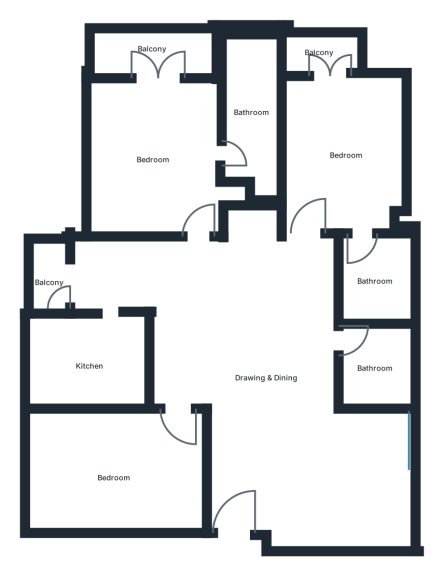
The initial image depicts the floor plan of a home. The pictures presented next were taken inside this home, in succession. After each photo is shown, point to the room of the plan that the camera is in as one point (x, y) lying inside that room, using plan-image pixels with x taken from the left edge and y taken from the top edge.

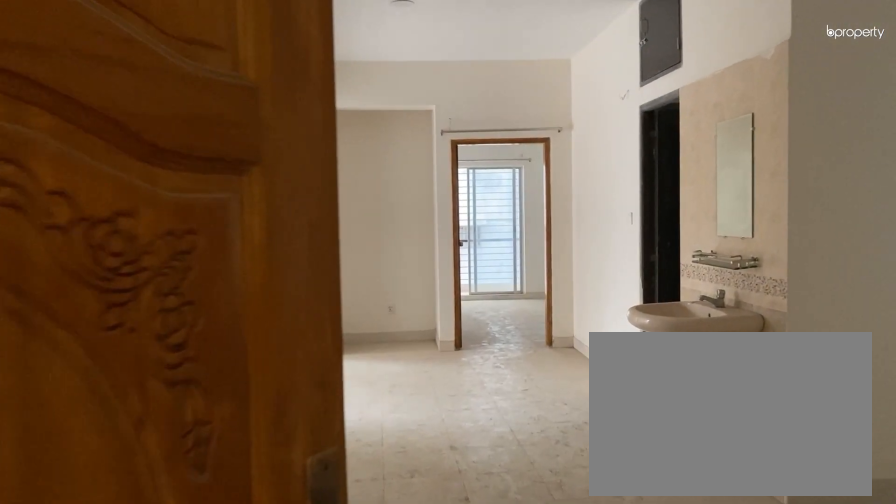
(233, 499)
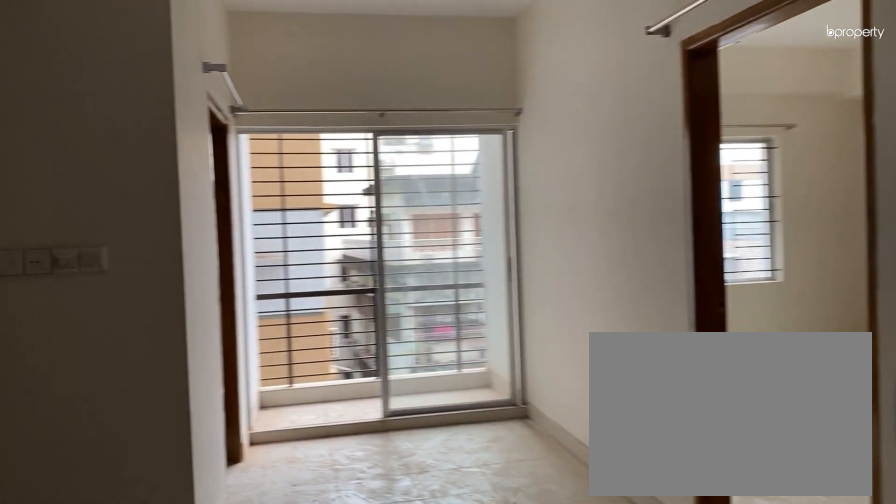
(265, 378)
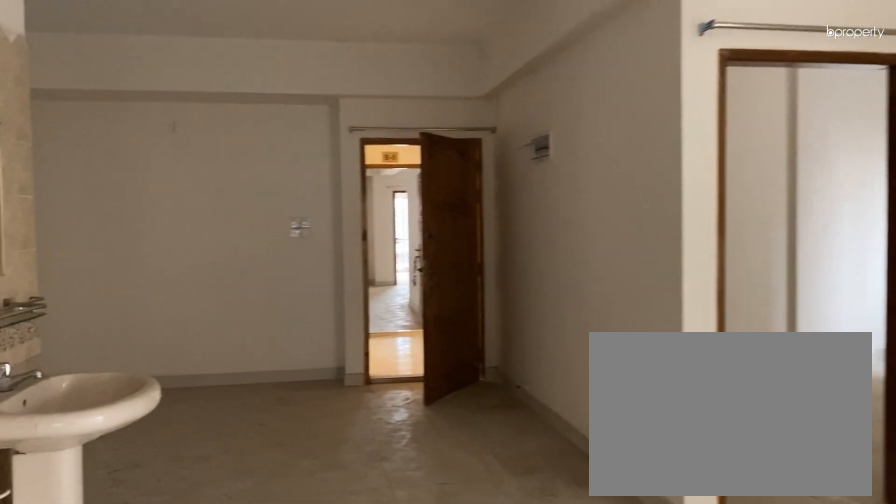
(265, 378)
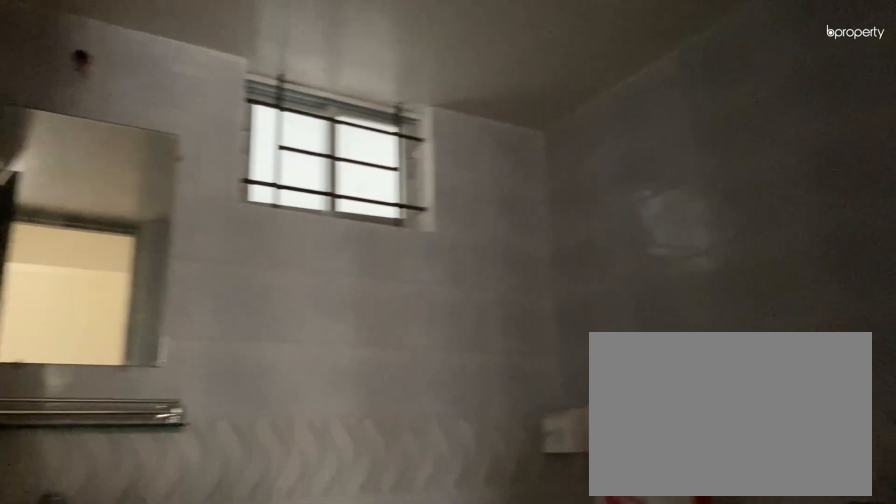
(374, 369)
